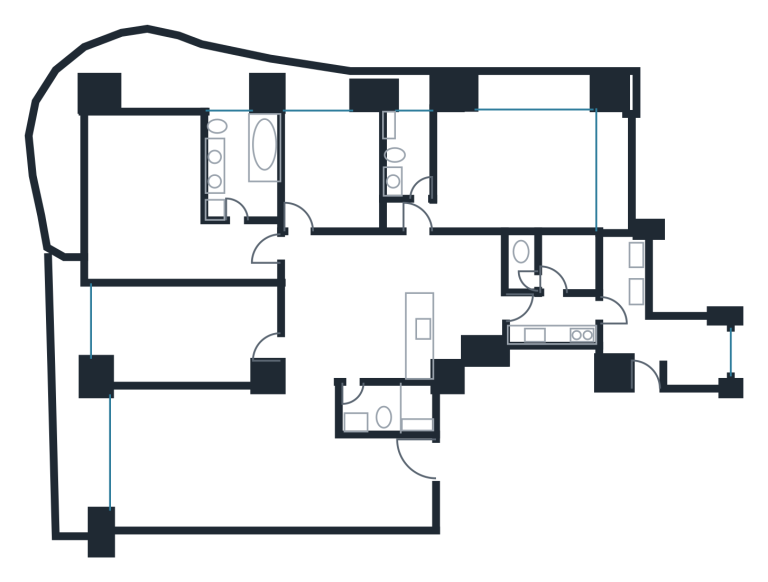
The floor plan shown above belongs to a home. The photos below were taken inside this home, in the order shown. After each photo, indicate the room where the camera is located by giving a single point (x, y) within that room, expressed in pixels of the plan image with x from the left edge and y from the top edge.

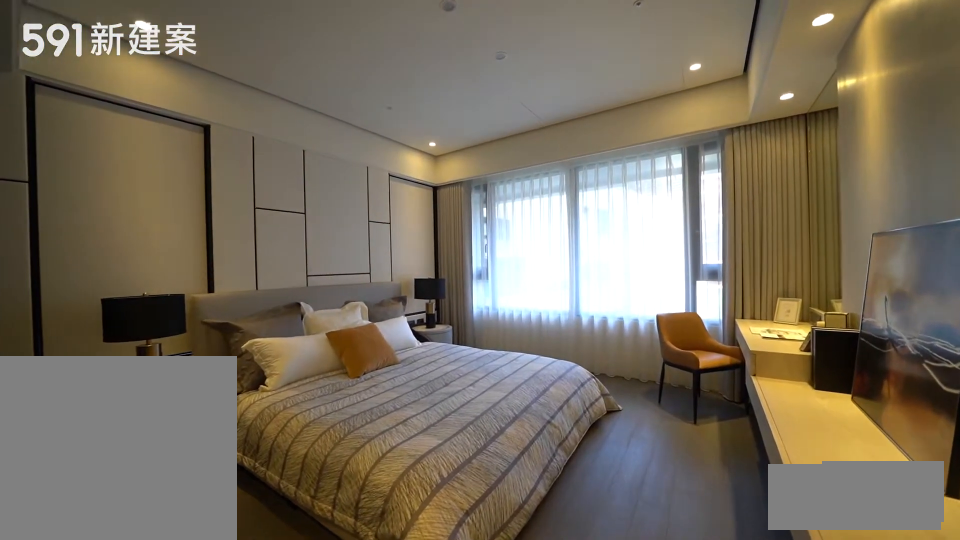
(510, 171)
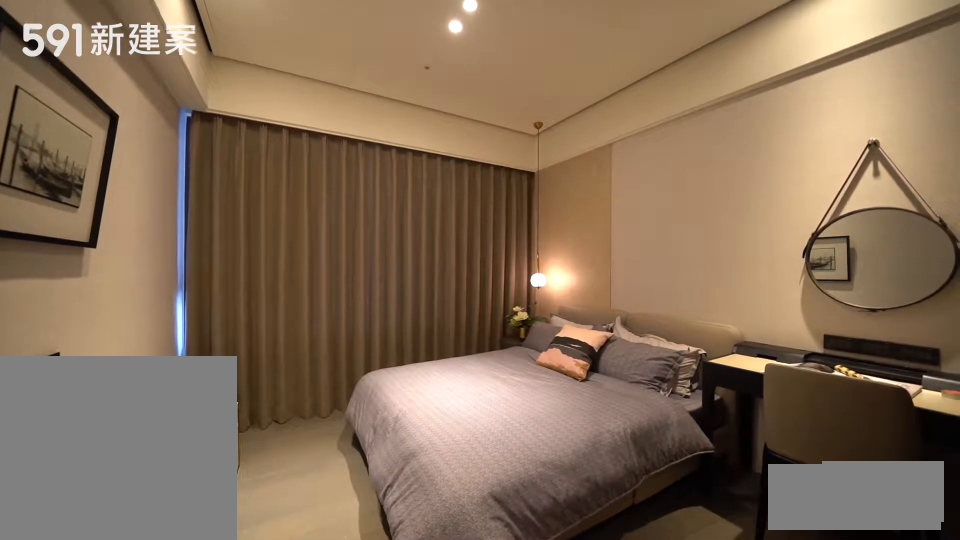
(334, 169)
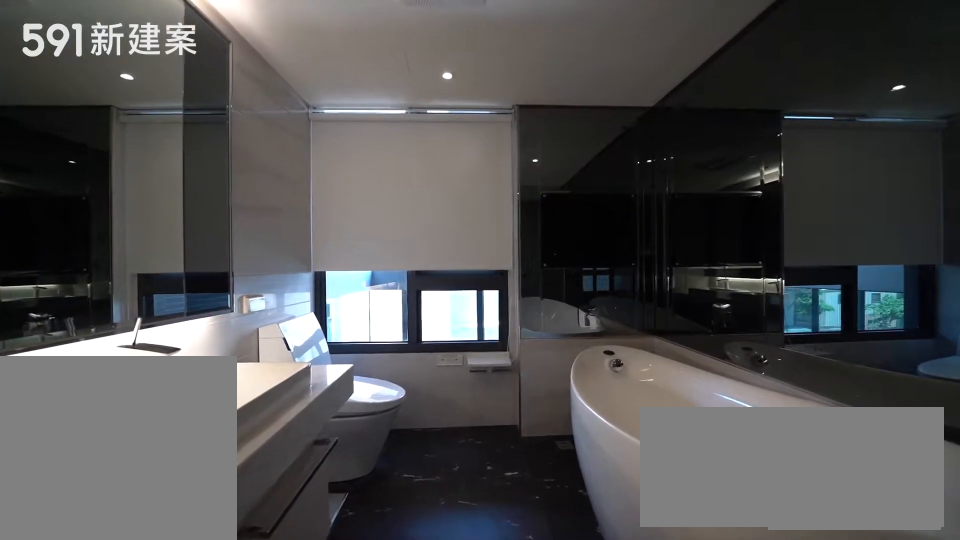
(249, 159)
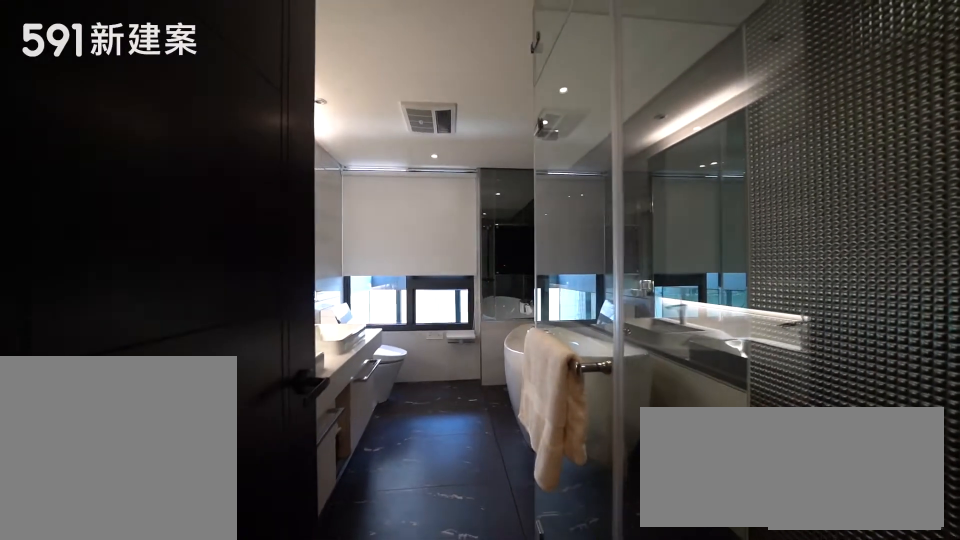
(249, 159)
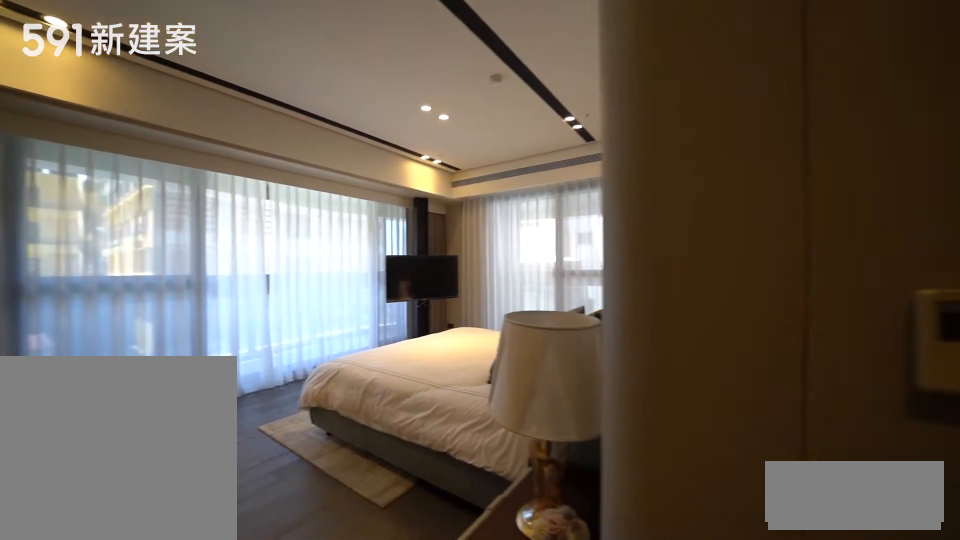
(163, 206)
